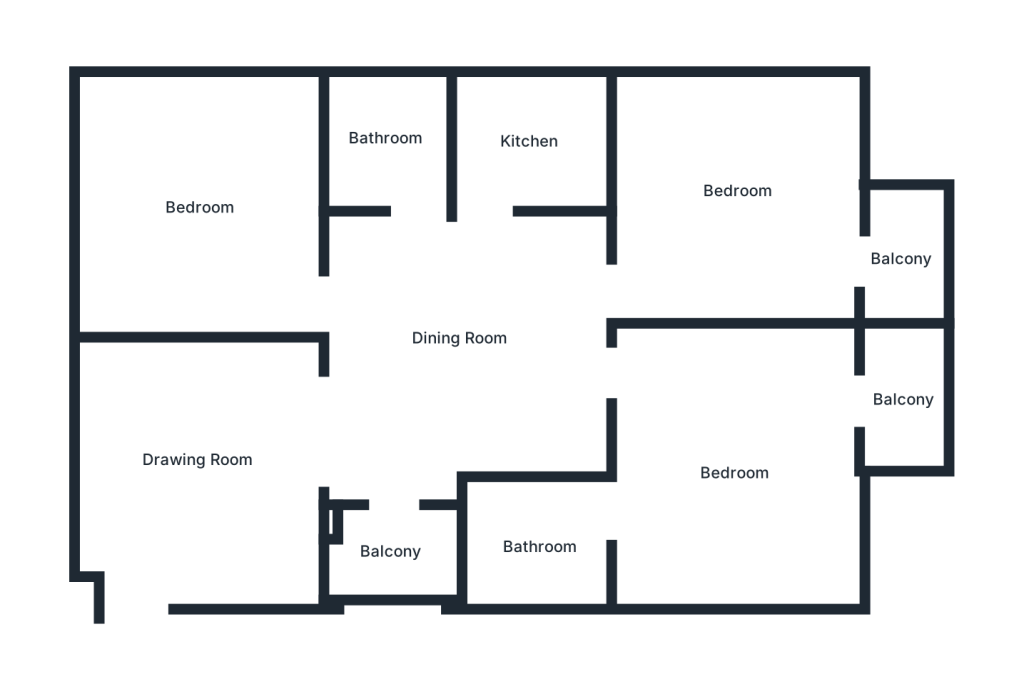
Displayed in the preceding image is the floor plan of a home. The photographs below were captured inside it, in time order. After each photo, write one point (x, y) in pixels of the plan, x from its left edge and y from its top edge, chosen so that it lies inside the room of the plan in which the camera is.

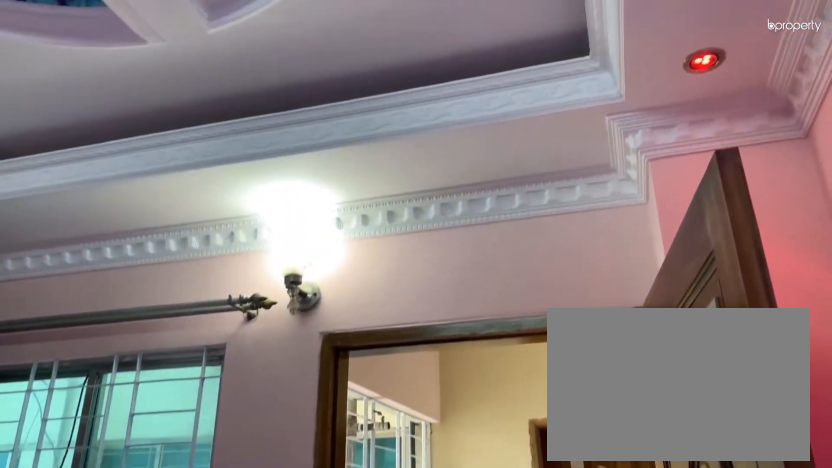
(195, 461)
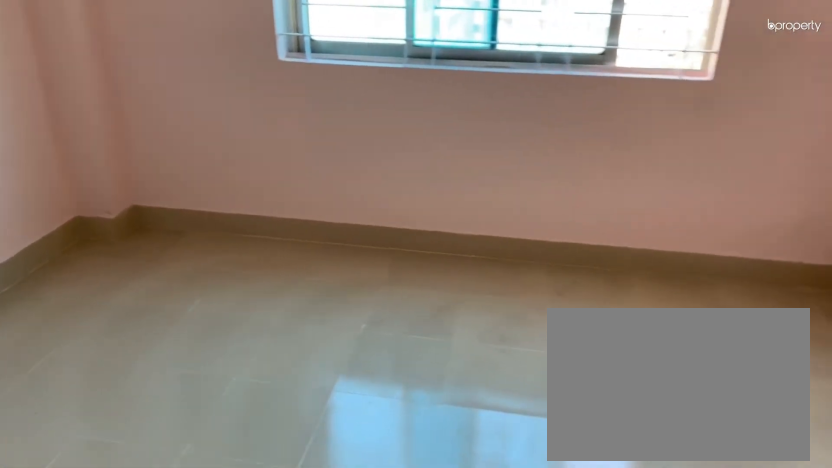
(204, 204)
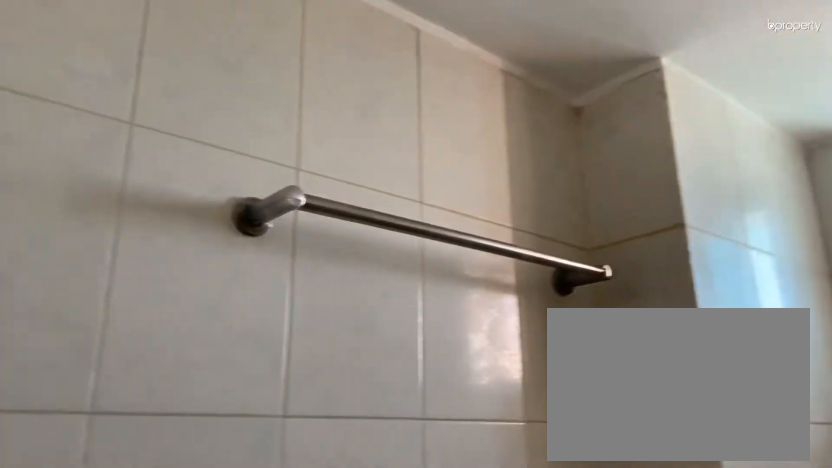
(383, 140)
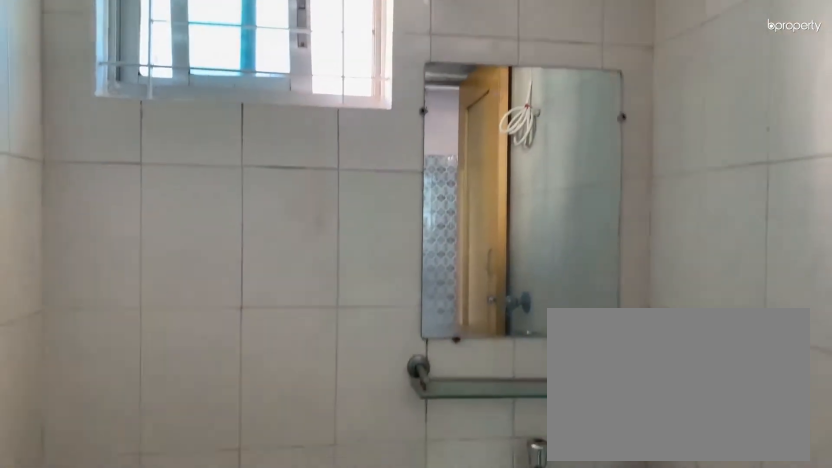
(383, 140)
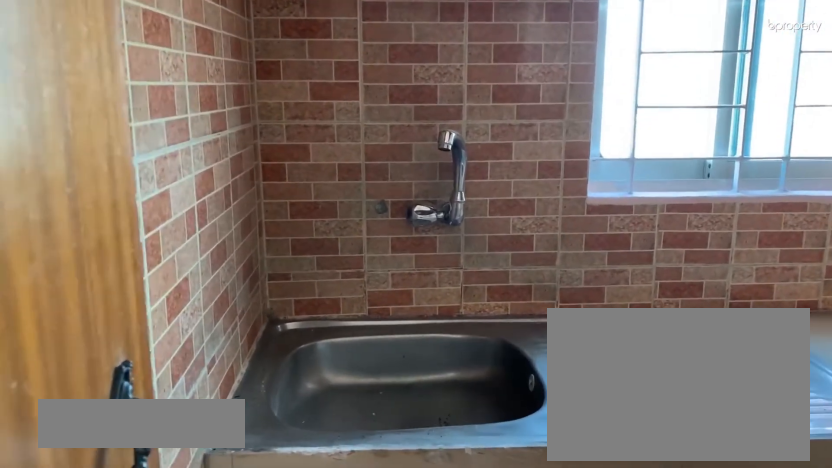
(525, 141)
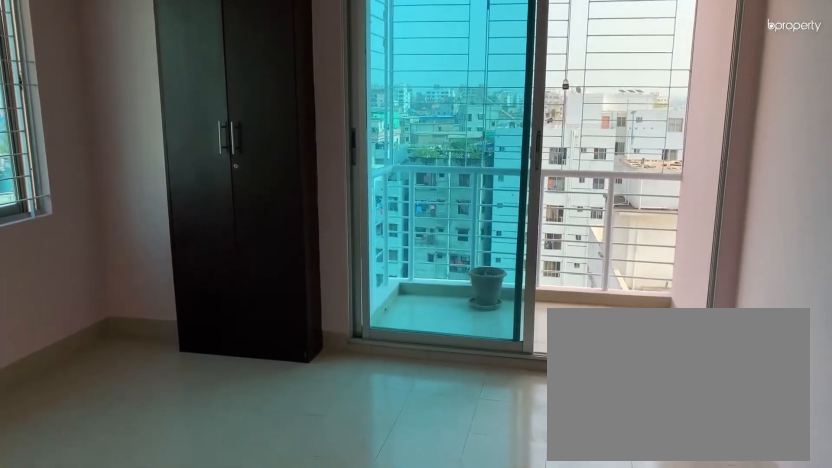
(739, 191)
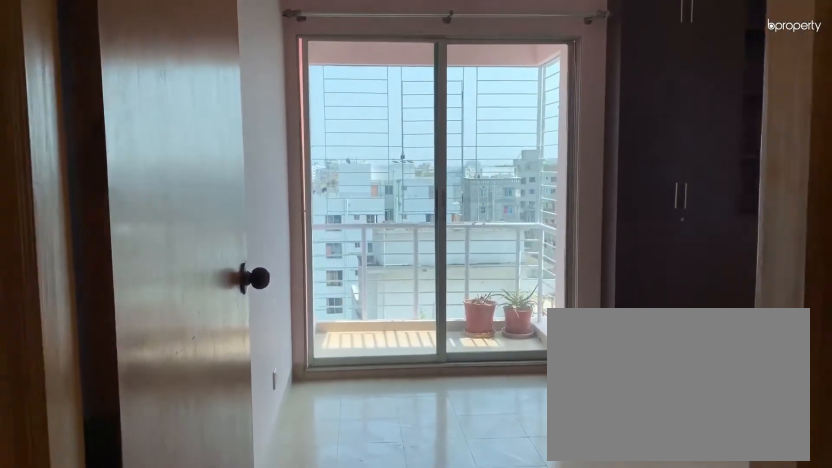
(734, 478)
